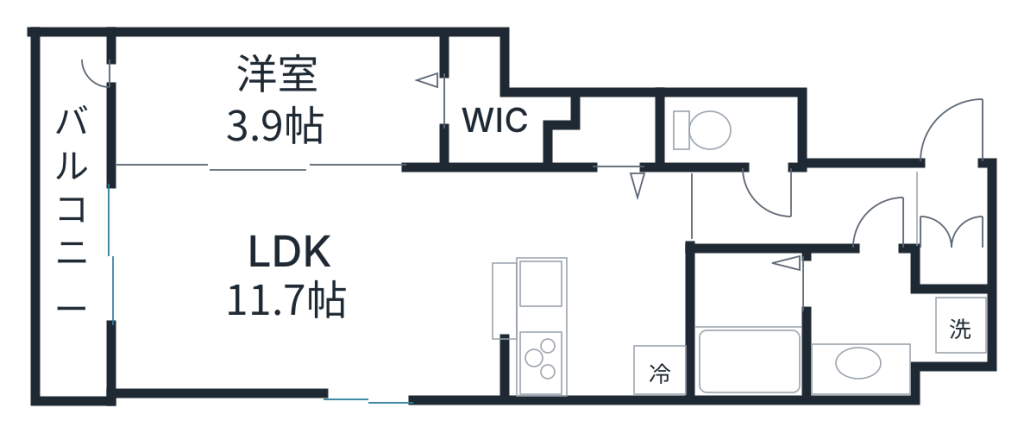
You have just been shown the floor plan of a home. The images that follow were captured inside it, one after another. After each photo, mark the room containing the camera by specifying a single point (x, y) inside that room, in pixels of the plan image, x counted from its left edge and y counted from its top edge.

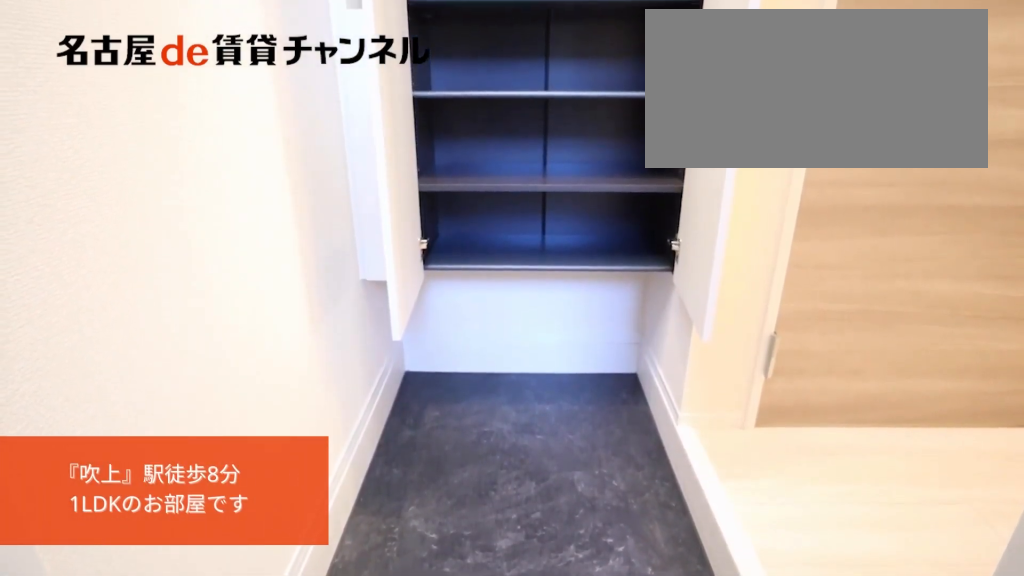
(954, 227)
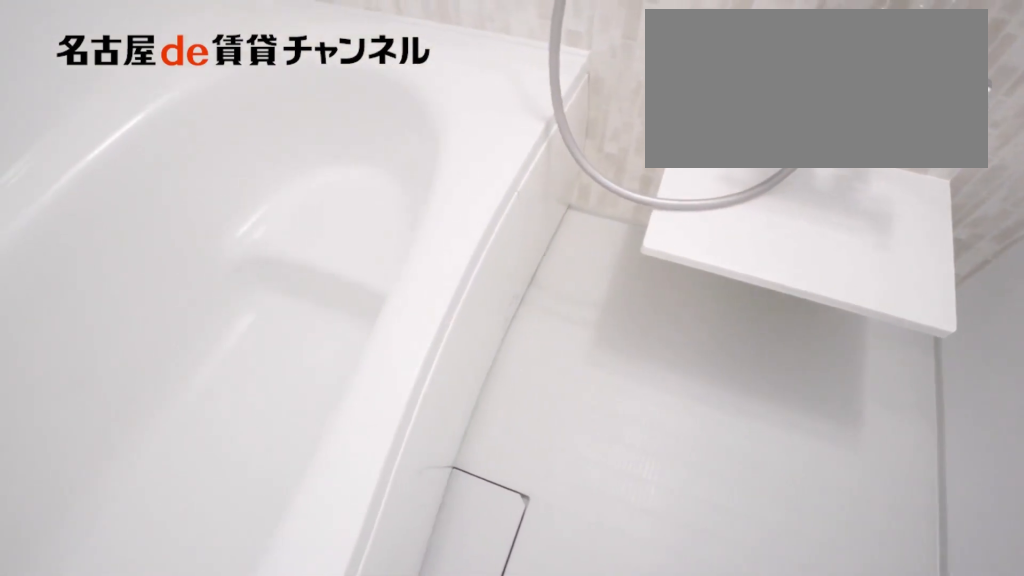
(746, 326)
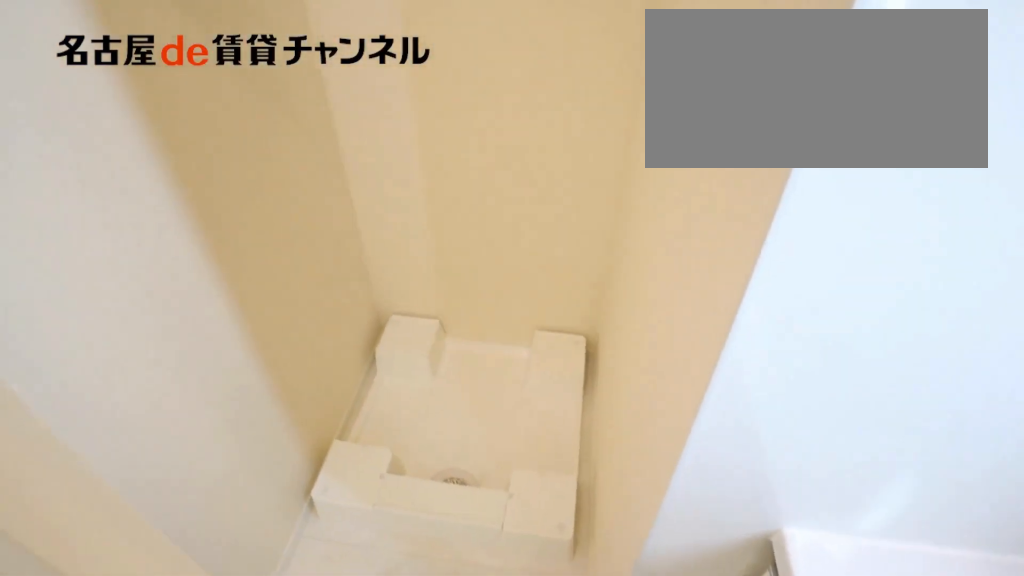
(886, 325)
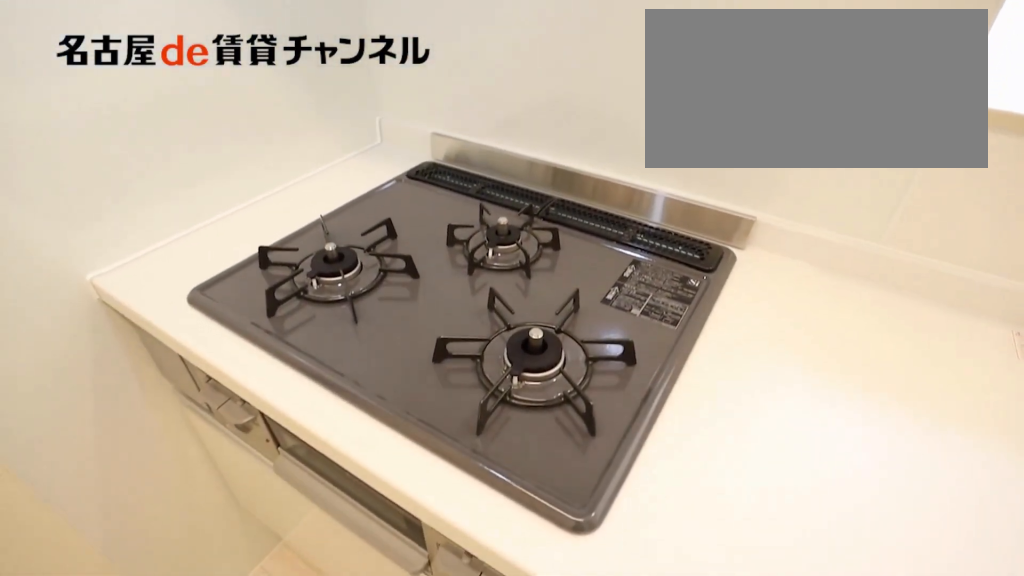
(604, 286)
